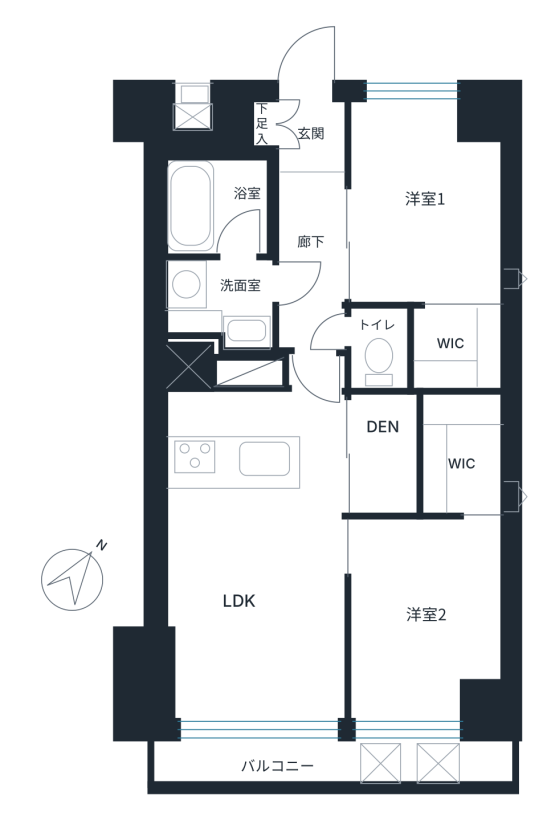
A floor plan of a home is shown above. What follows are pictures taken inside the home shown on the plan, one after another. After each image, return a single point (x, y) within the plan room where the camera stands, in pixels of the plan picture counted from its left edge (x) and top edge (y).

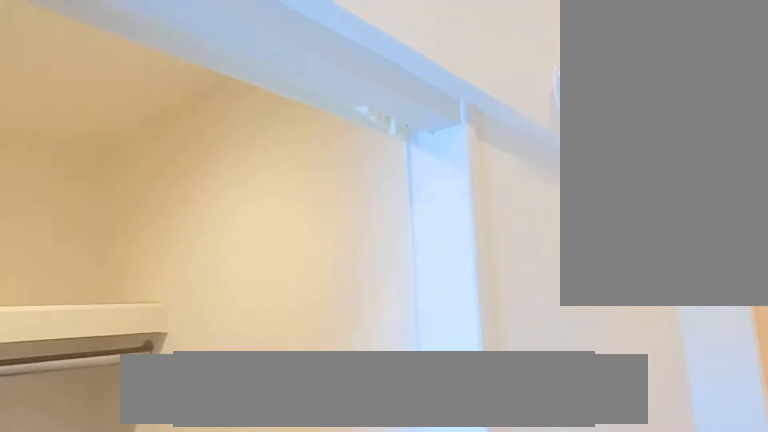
(430, 209)
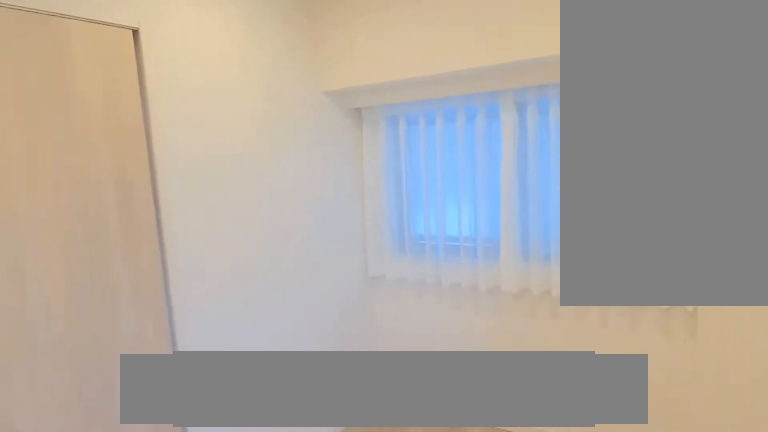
(430, 208)
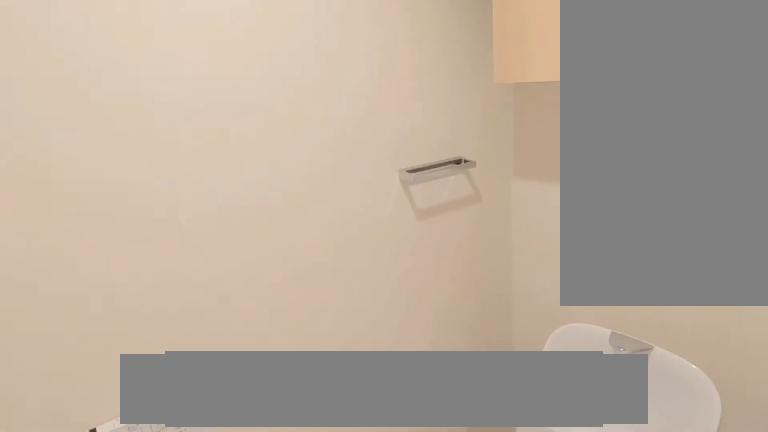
(384, 350)
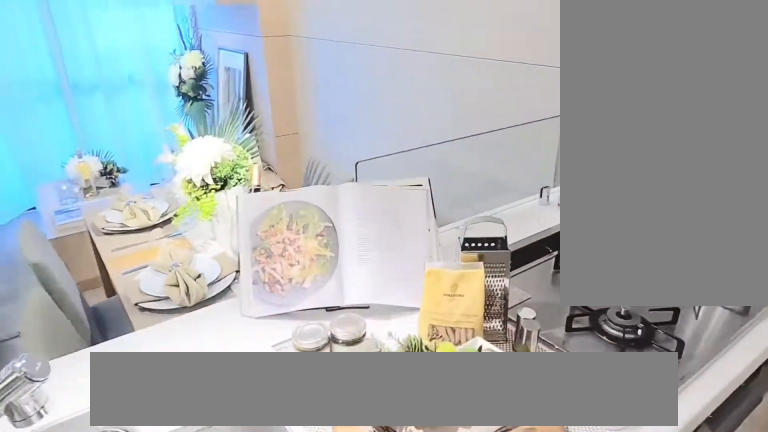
(235, 423)
